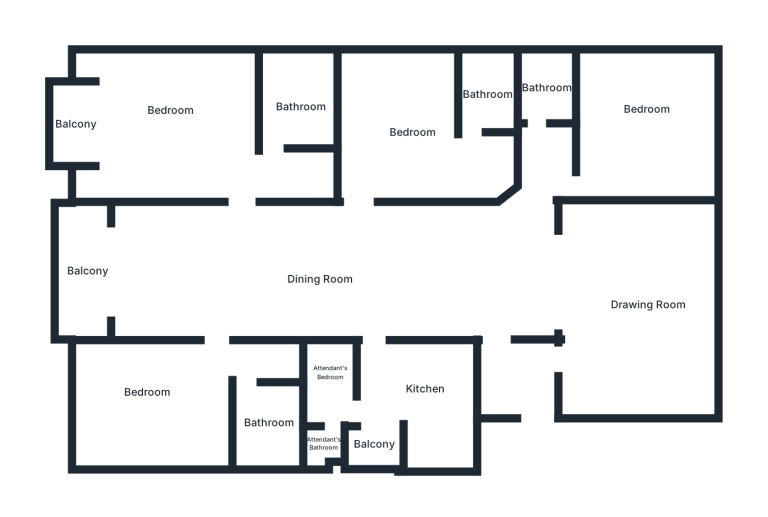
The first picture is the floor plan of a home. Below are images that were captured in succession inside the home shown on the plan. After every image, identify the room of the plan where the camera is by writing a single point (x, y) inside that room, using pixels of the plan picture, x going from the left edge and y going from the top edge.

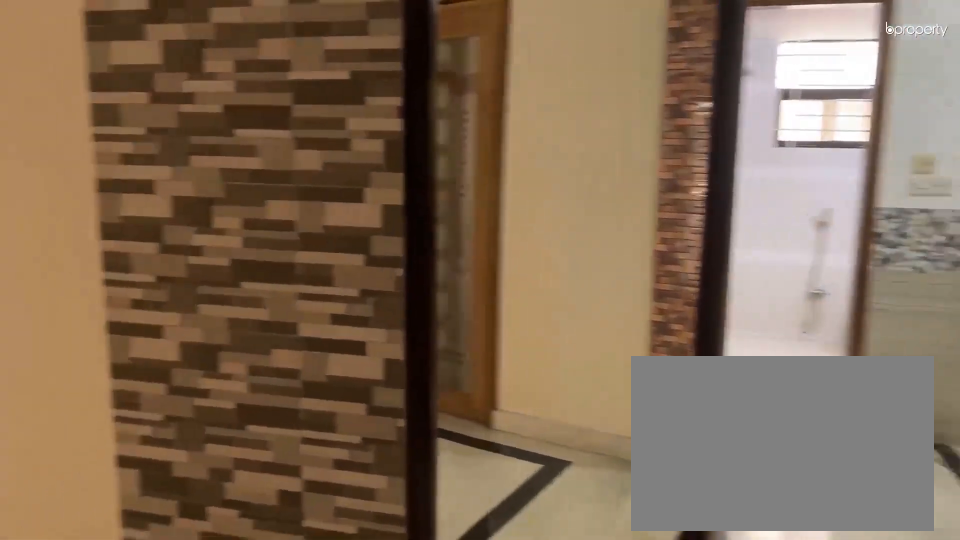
(383, 265)
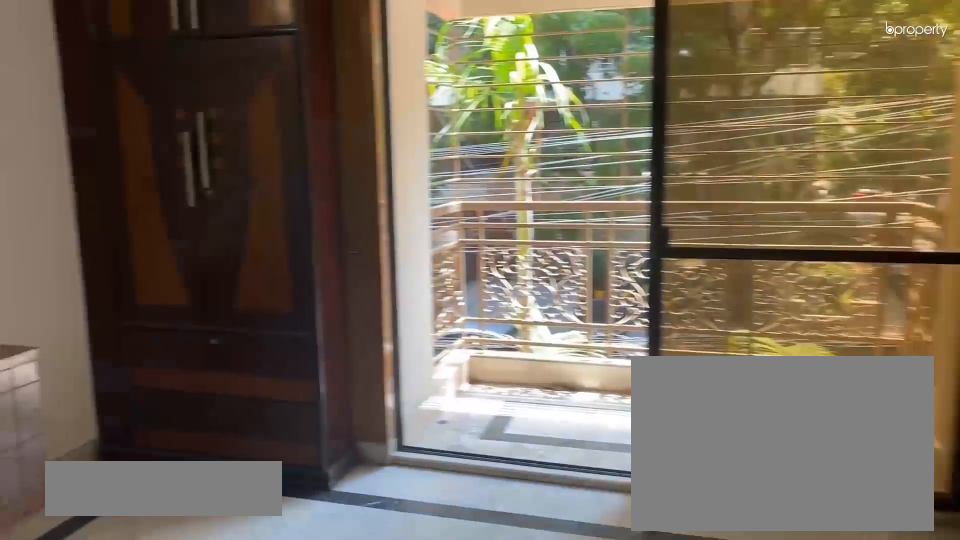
(177, 121)
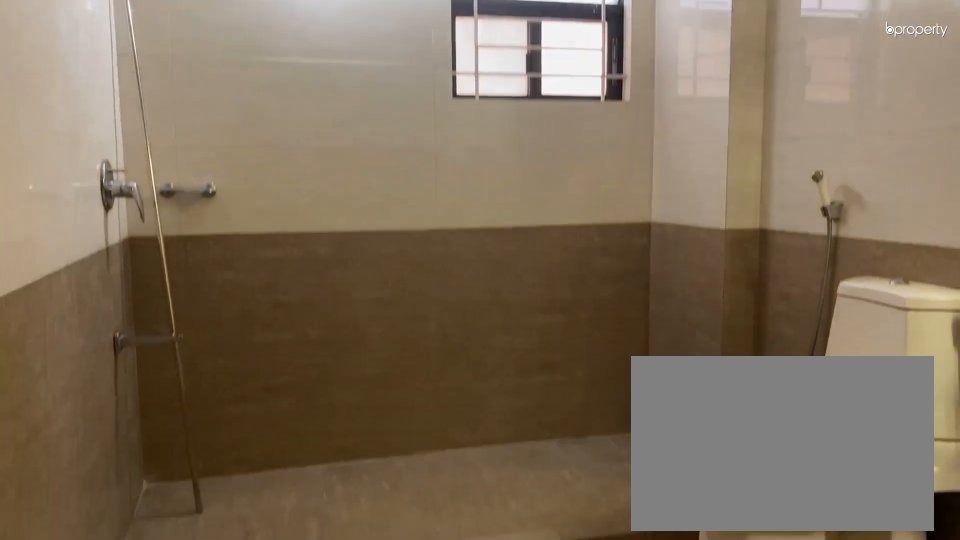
(292, 107)
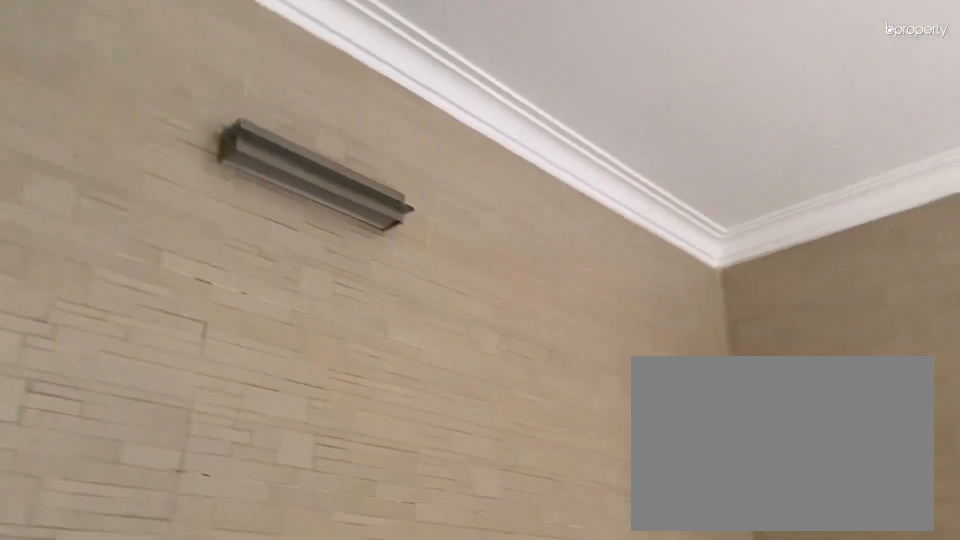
(151, 403)
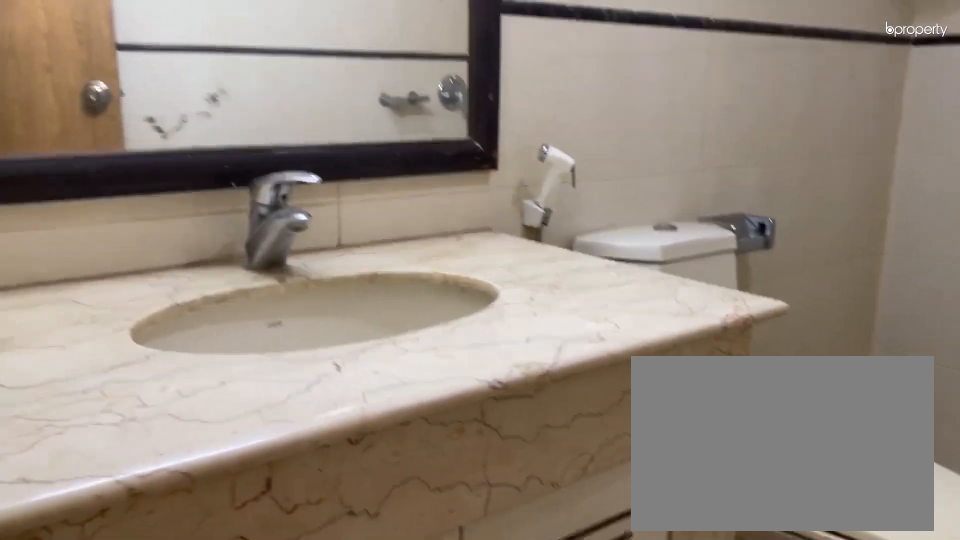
(265, 423)
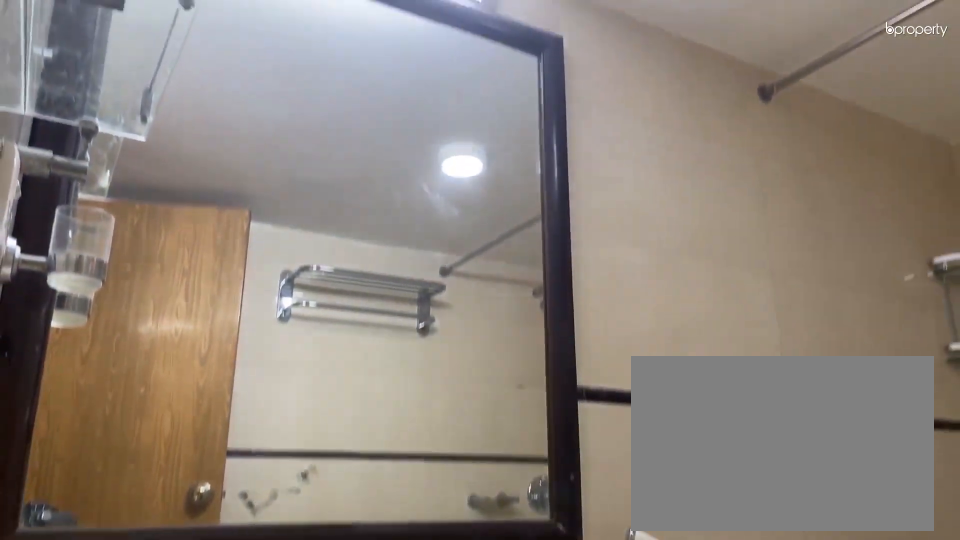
(265, 423)
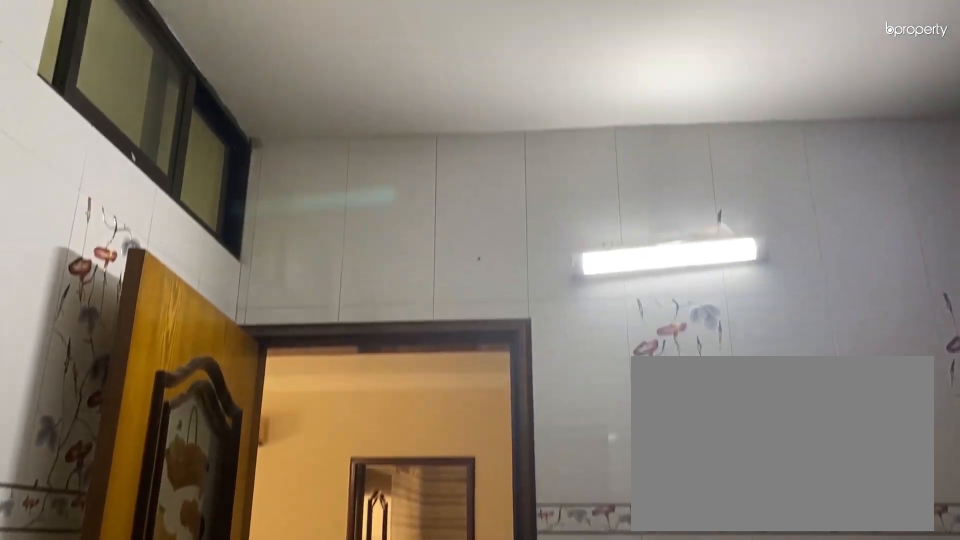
(427, 404)
